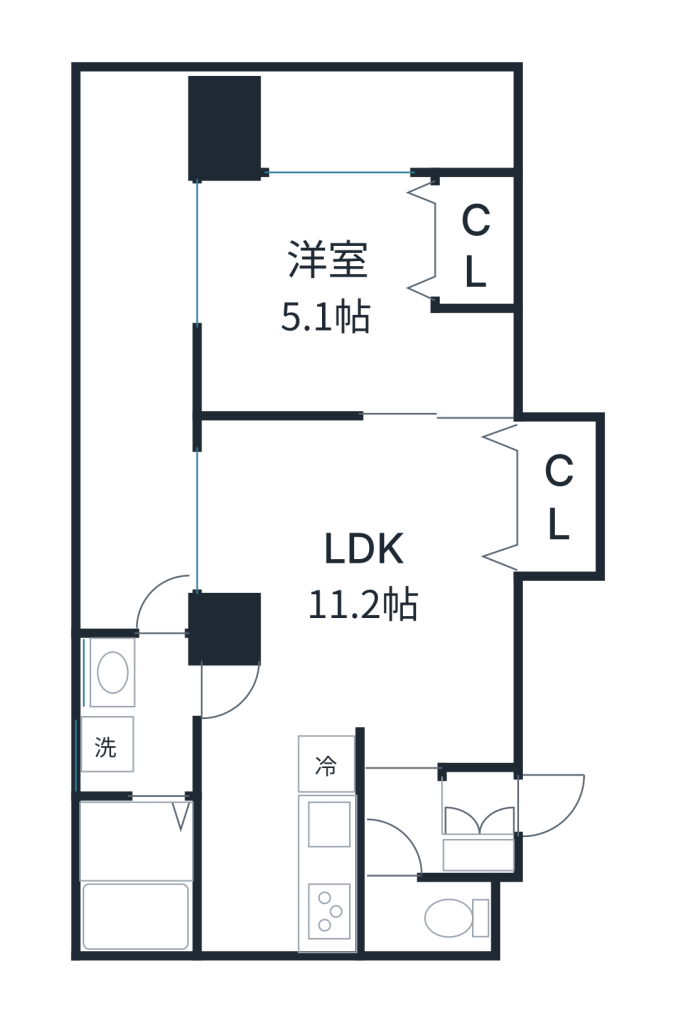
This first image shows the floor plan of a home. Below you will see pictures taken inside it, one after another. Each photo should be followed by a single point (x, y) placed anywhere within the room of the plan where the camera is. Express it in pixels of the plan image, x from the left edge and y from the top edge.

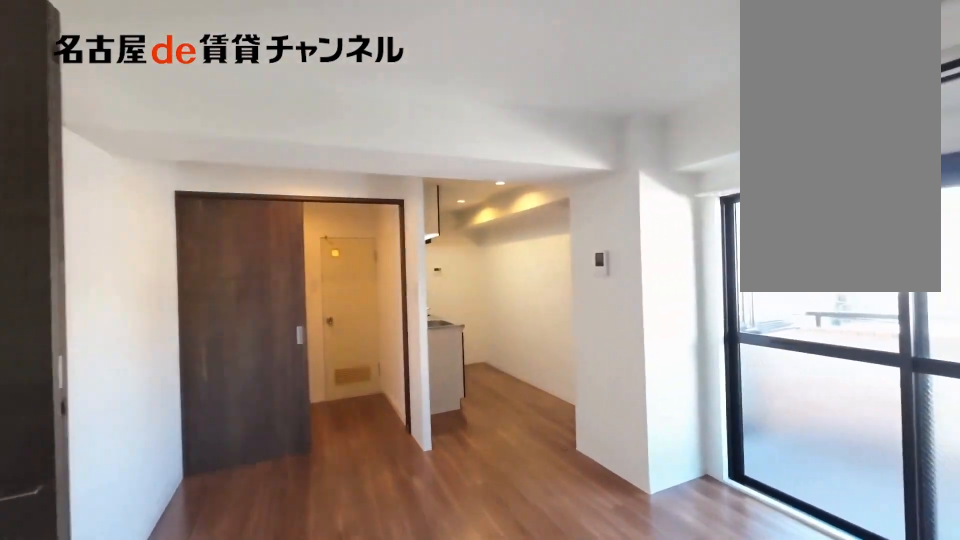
(357, 635)
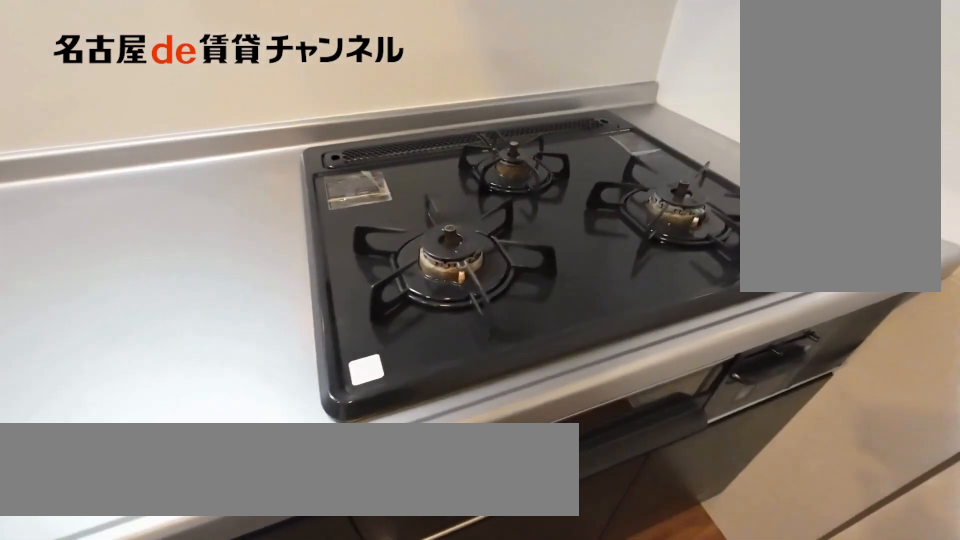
(330, 838)
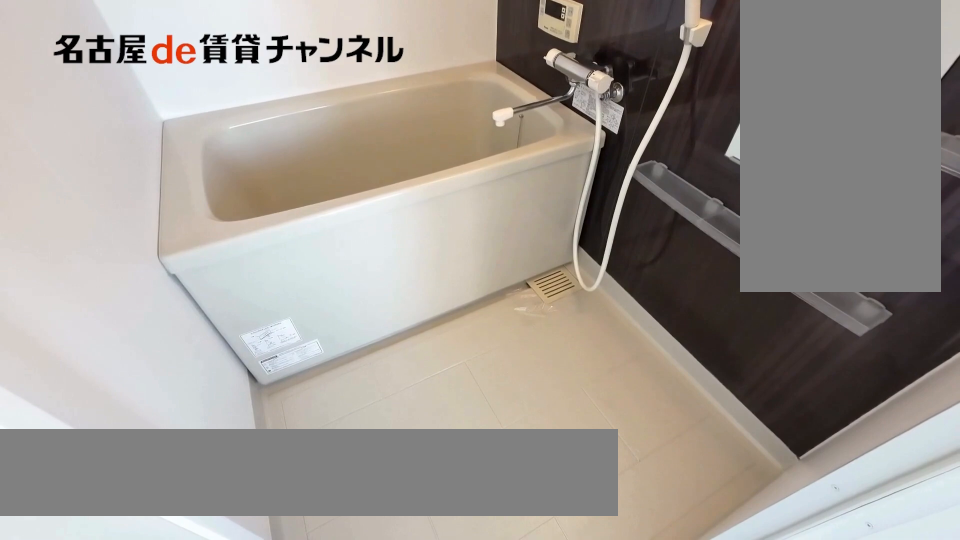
(141, 872)
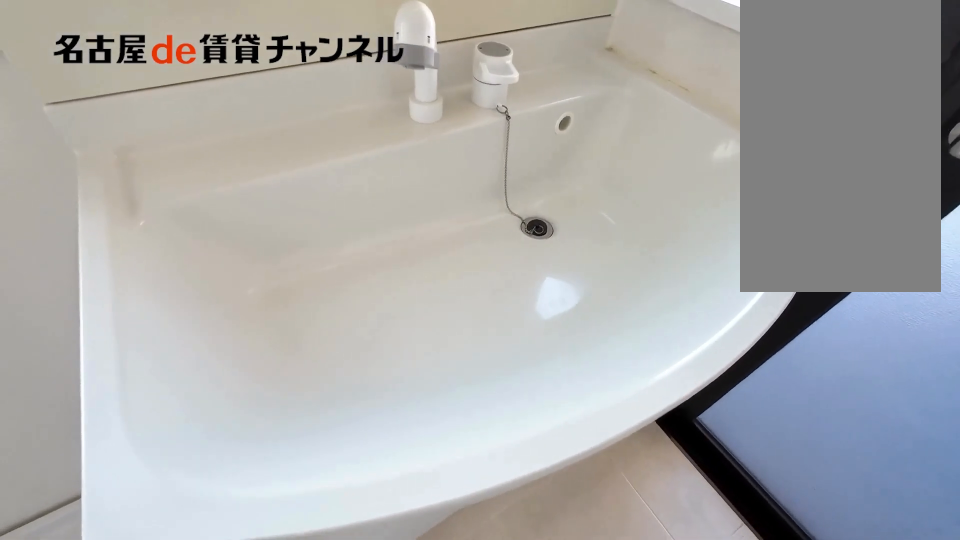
(141, 713)
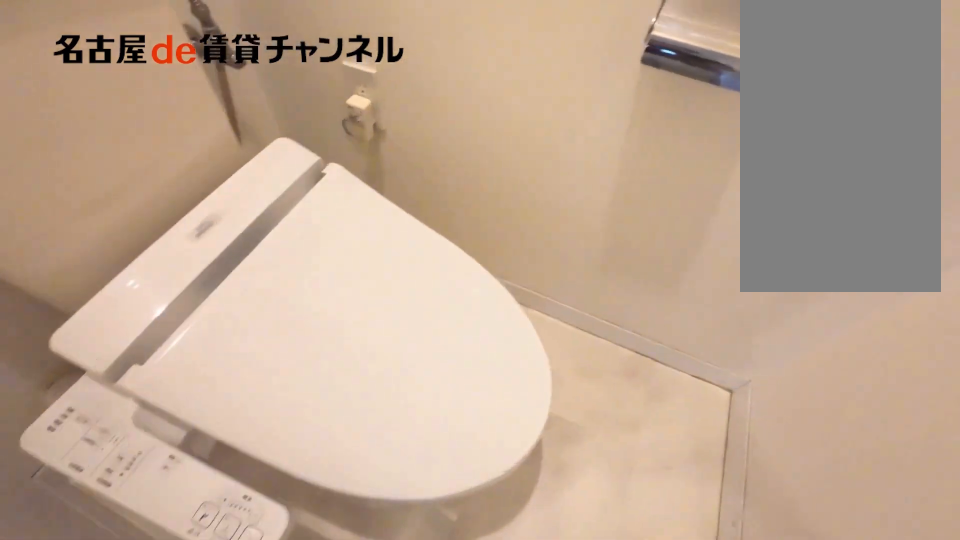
(431, 912)
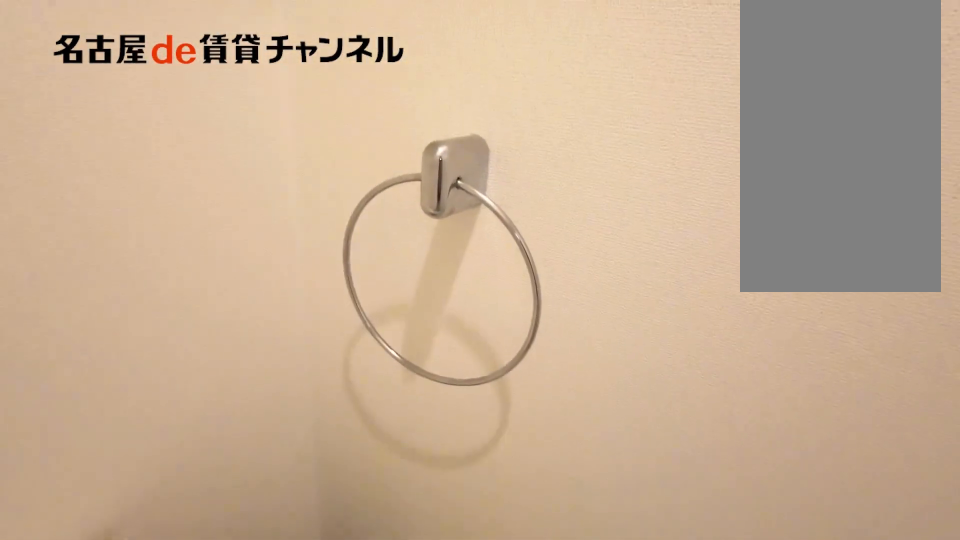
(431, 912)
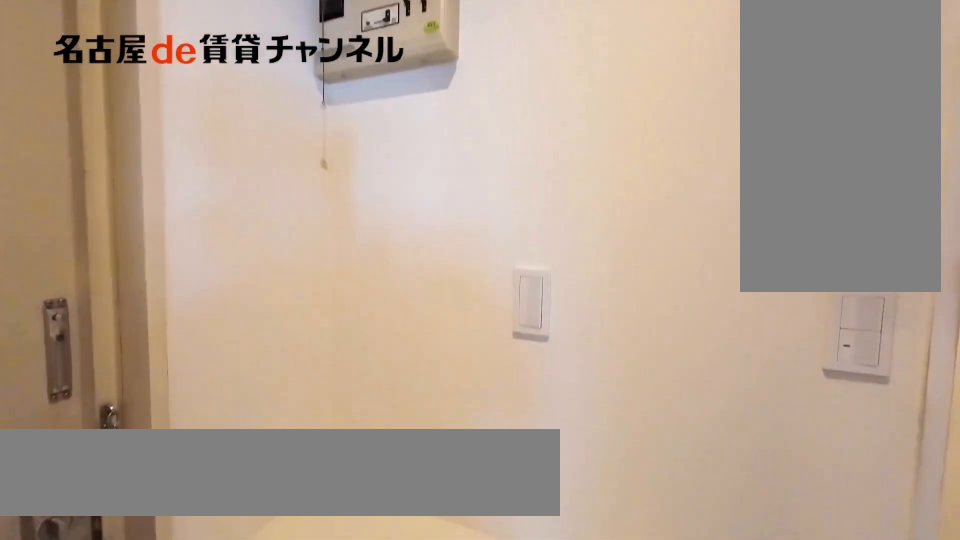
(483, 858)
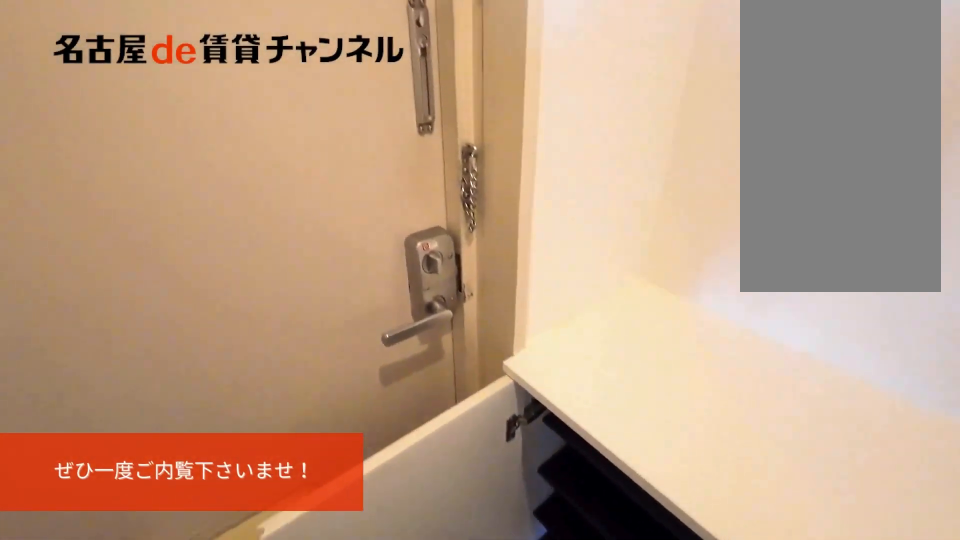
(483, 858)
